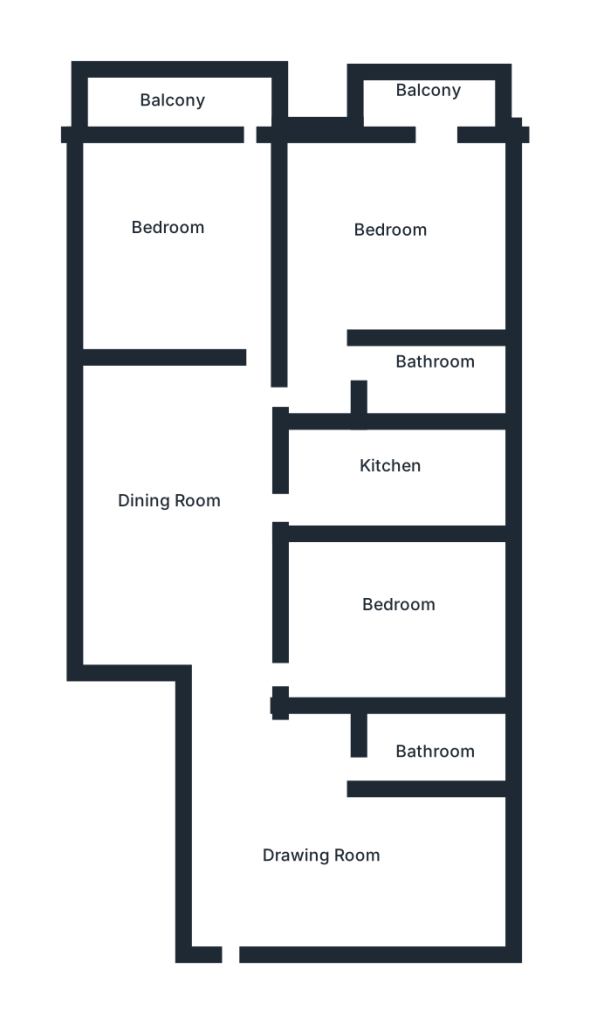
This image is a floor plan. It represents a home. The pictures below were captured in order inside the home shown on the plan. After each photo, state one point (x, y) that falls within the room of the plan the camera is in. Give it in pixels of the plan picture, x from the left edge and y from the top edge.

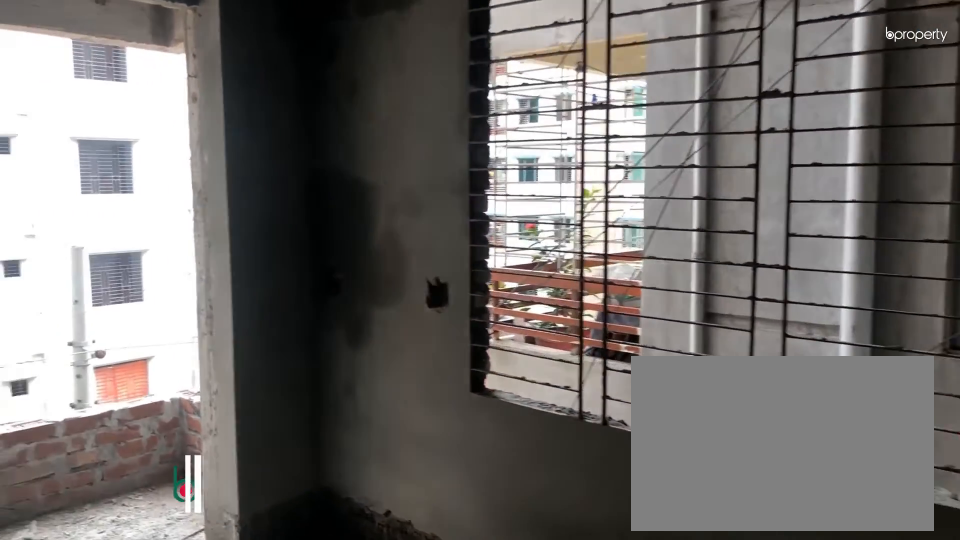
(330, 301)
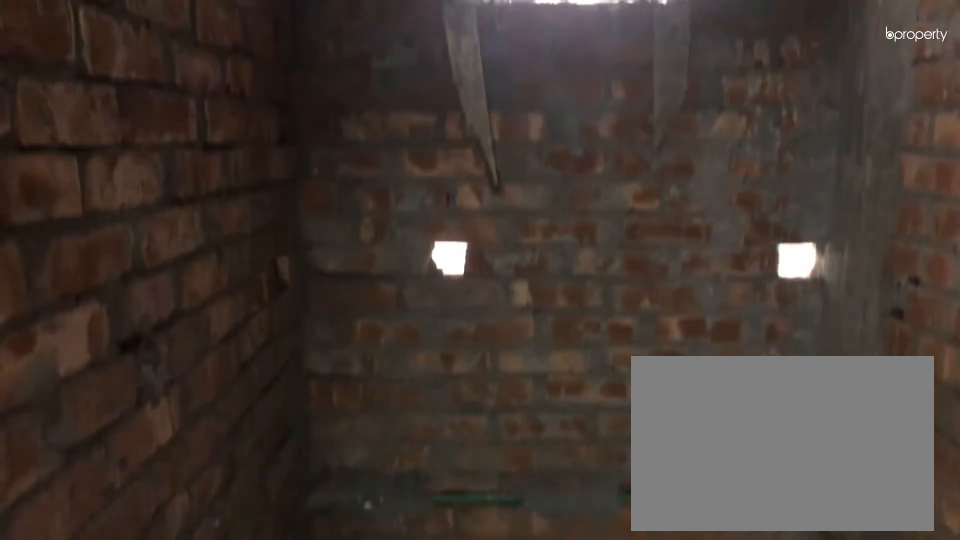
(424, 372)
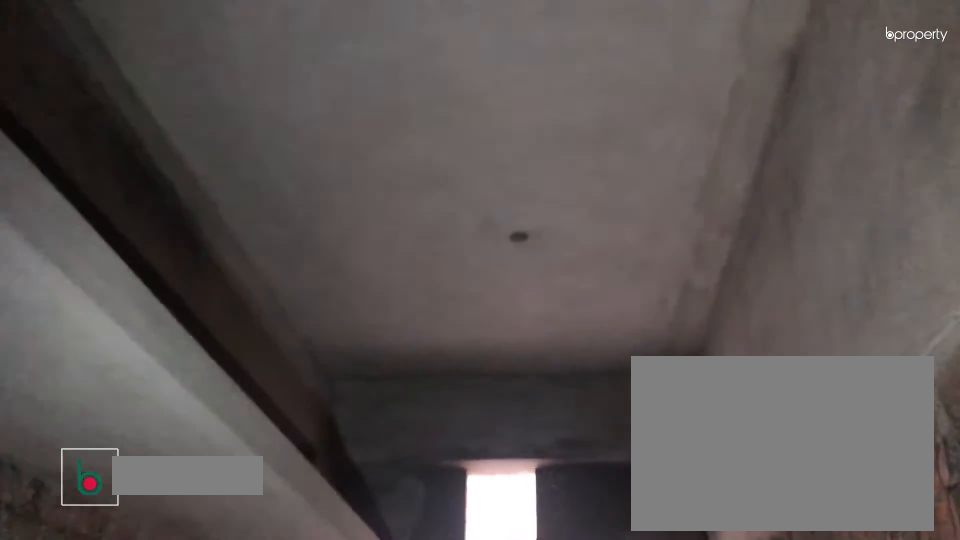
(394, 493)
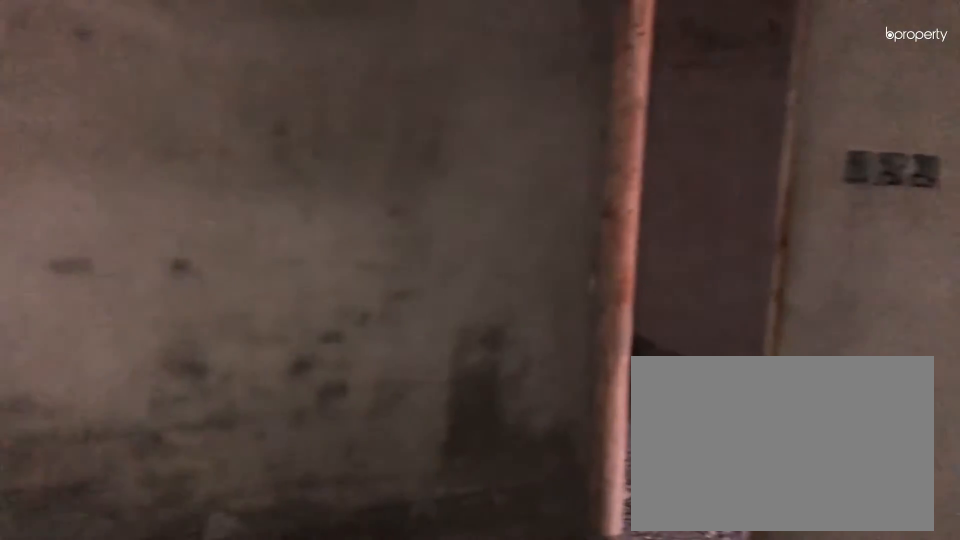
(399, 628)
